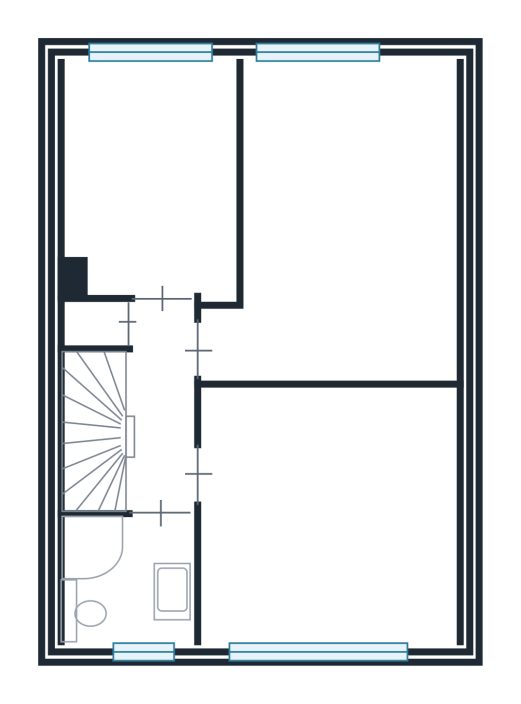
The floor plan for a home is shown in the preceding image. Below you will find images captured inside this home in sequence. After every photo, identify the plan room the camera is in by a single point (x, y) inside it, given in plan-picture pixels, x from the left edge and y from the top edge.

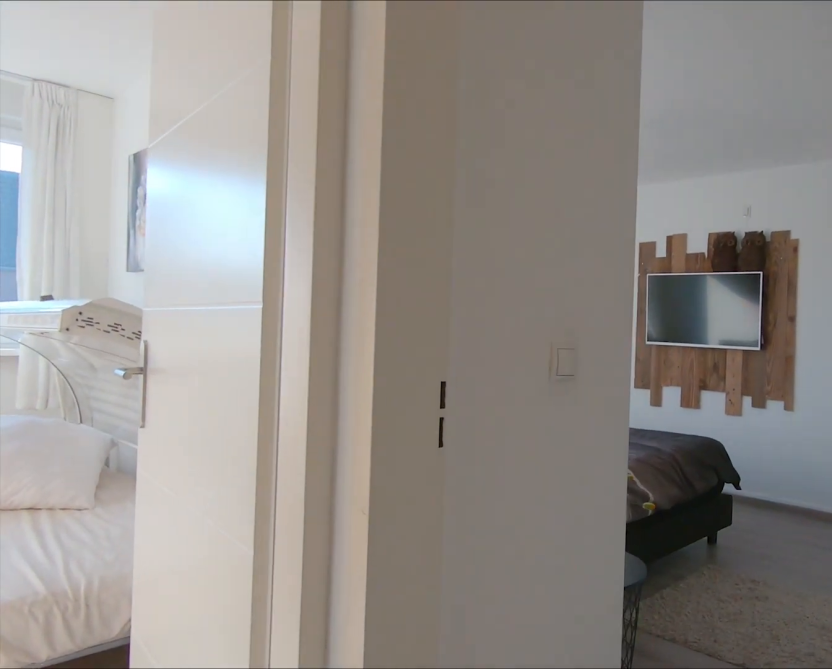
(159, 407)
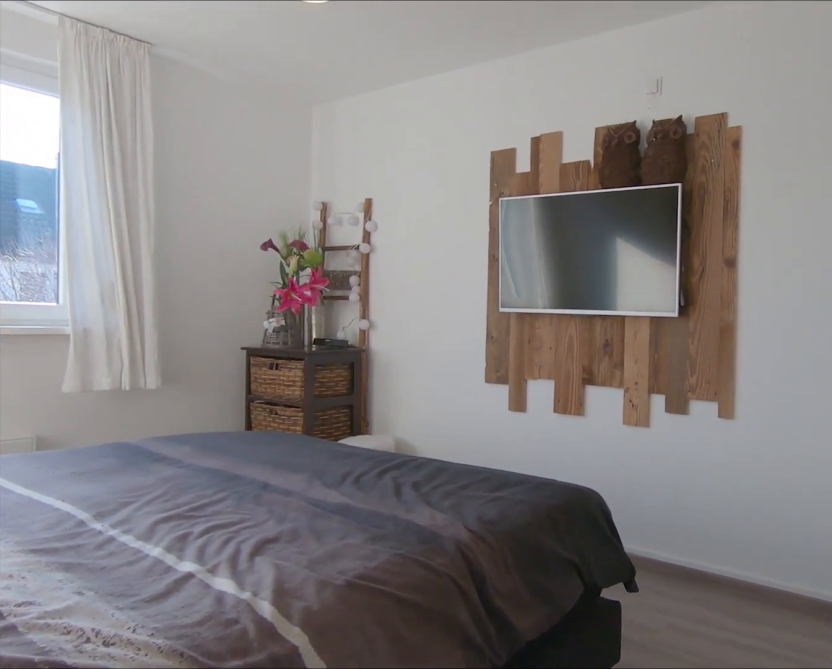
(347, 226)
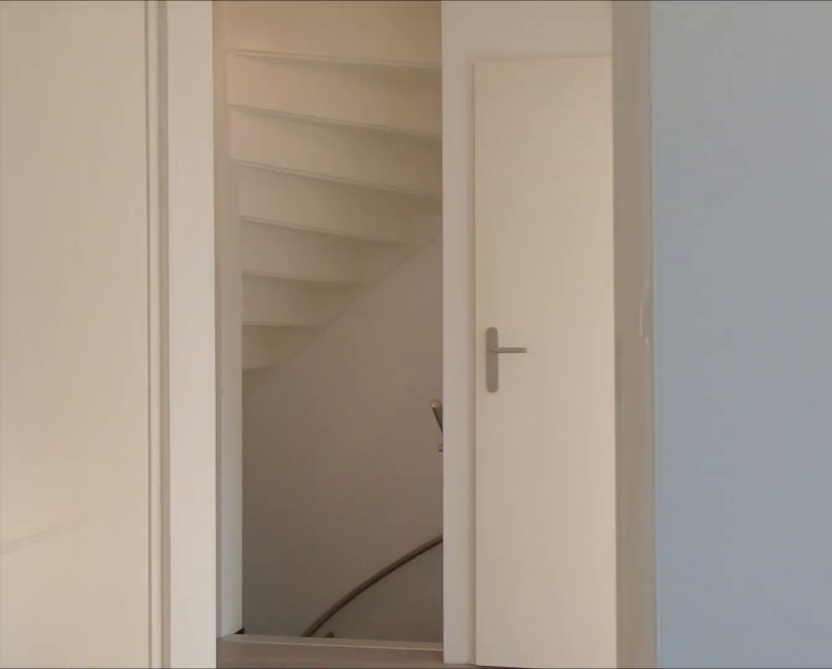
(347, 226)
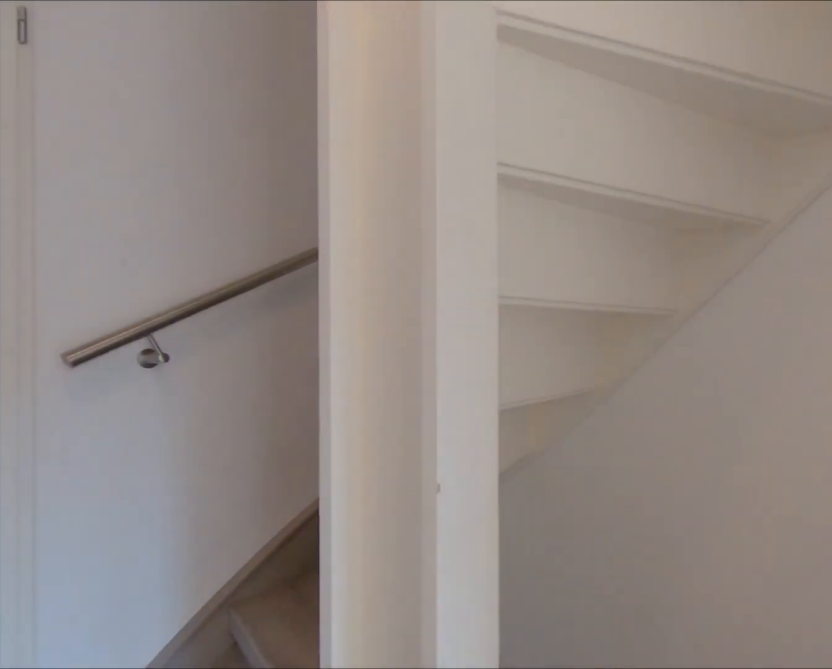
(159, 408)
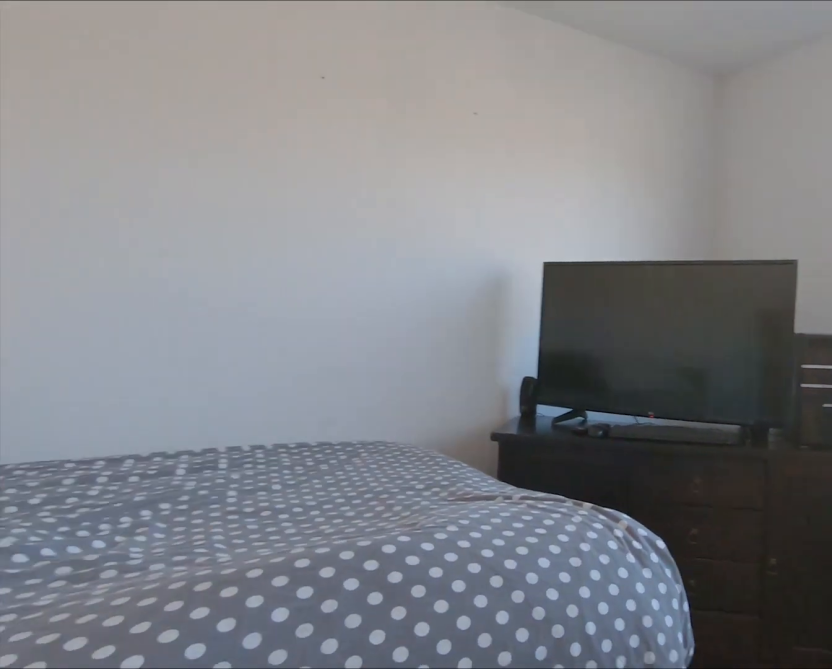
(331, 513)
